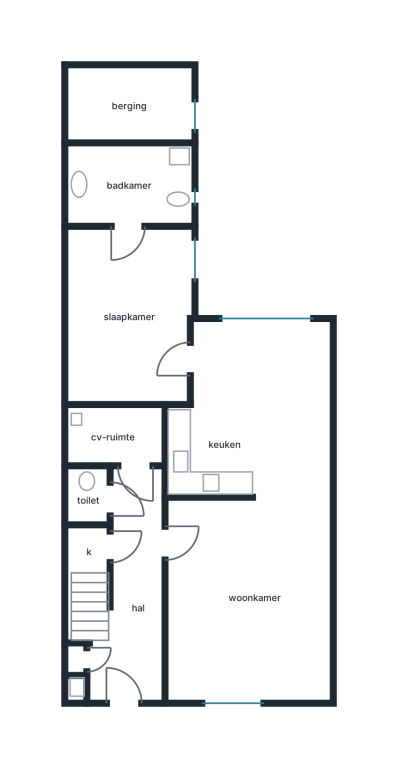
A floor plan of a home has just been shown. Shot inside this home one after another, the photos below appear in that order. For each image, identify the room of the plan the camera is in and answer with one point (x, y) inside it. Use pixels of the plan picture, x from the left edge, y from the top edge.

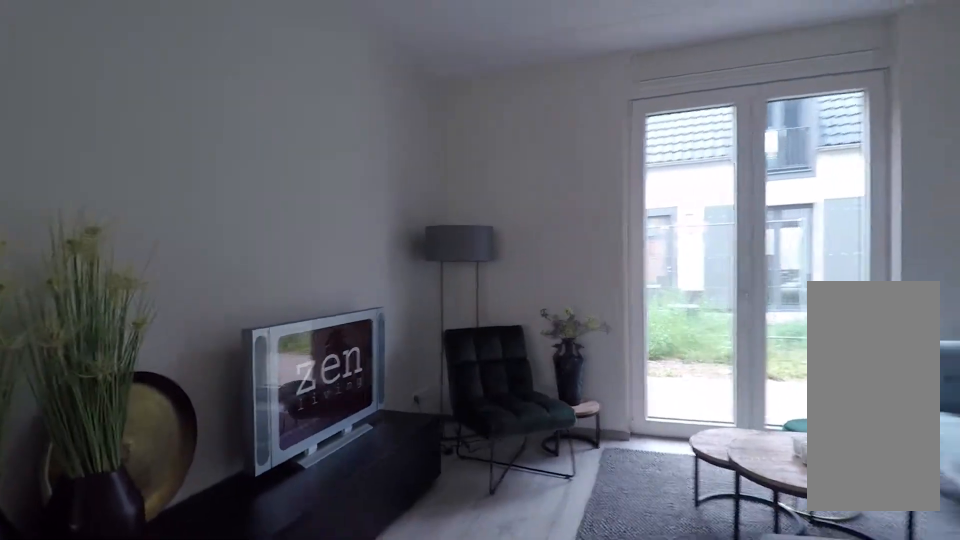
(293, 679)
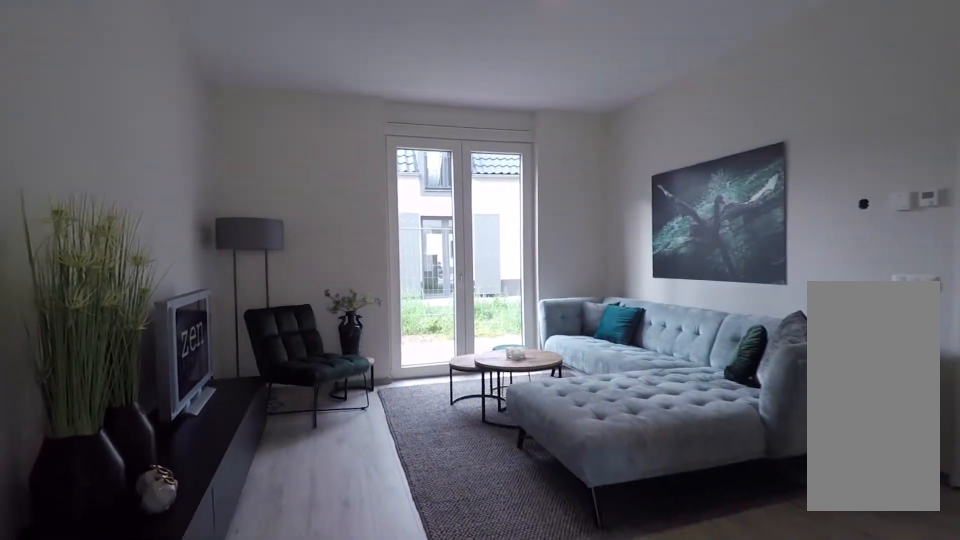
(246, 599)
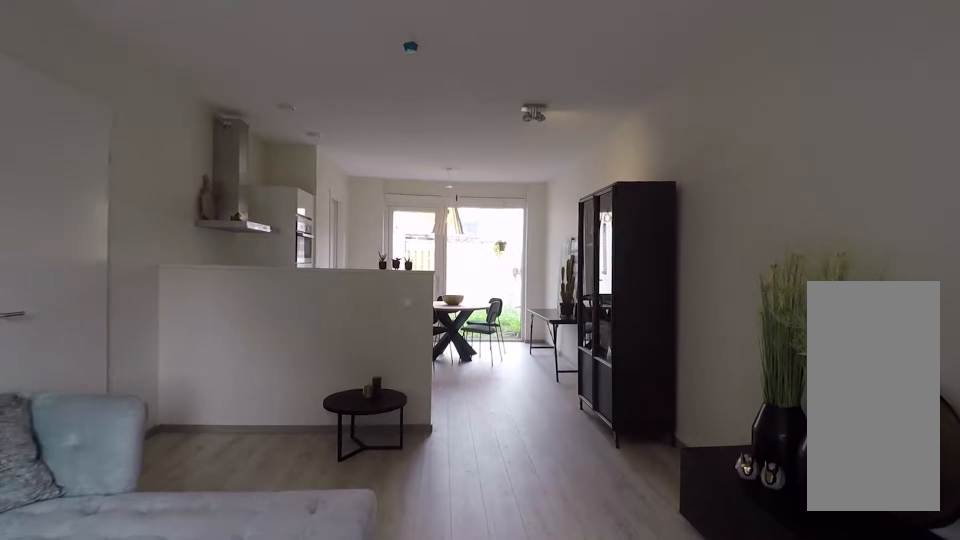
(248, 599)
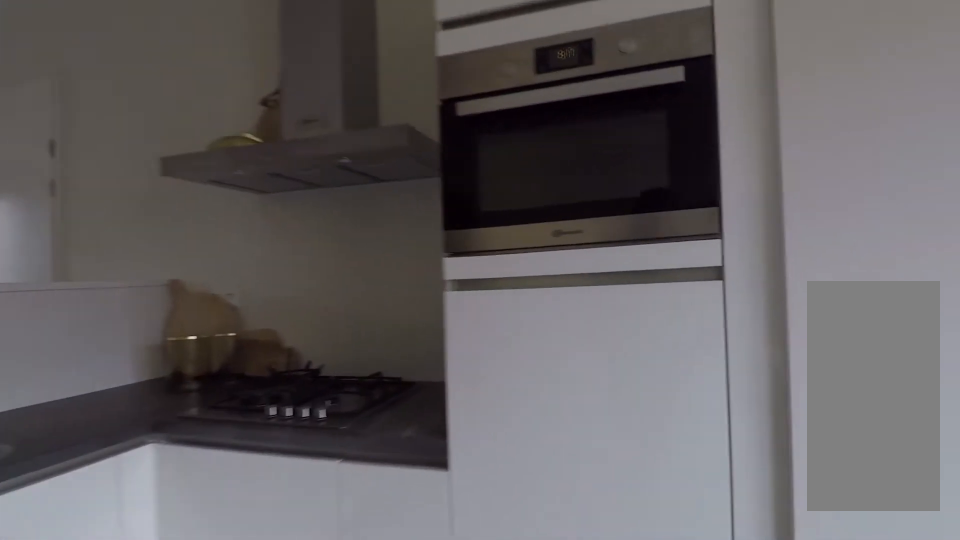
(256, 347)
